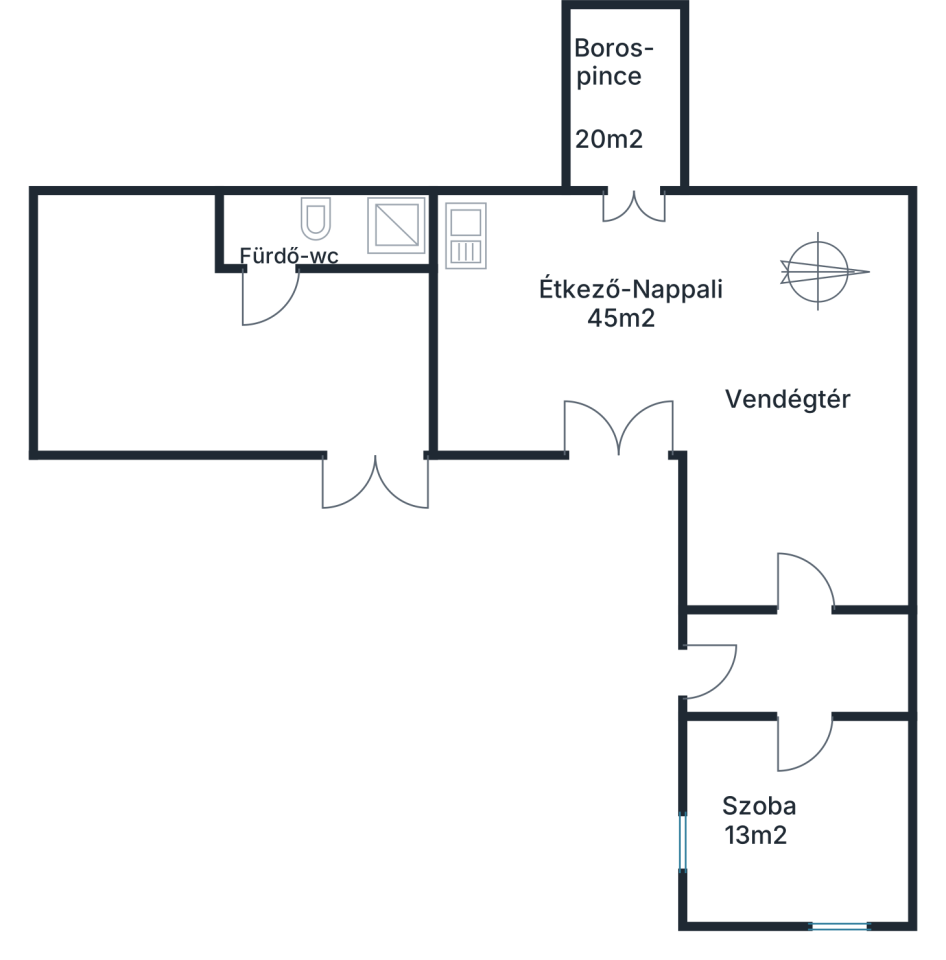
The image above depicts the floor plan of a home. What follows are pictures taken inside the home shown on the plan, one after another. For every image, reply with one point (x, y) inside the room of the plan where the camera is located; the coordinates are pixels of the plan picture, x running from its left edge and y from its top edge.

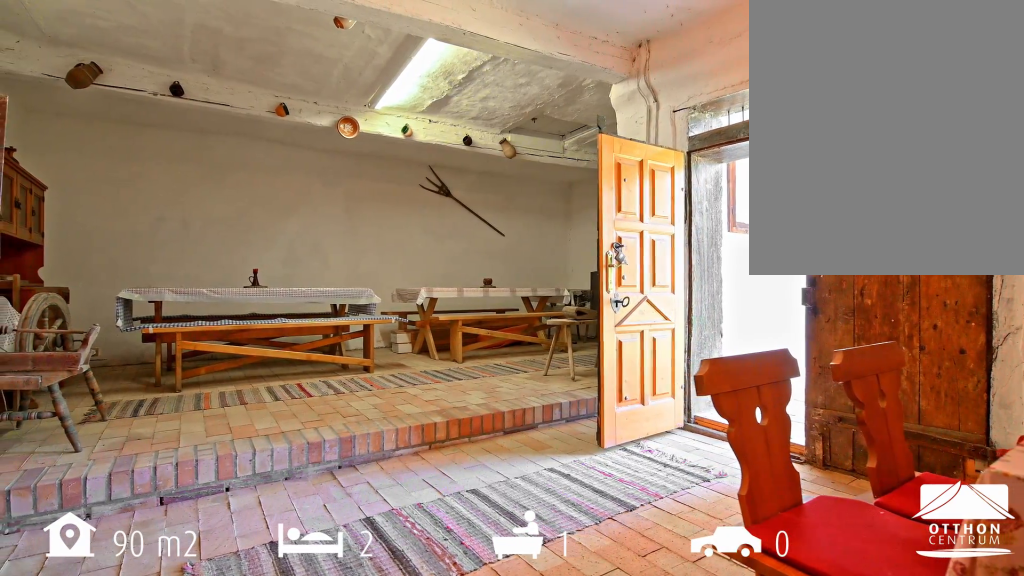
(615, 325)
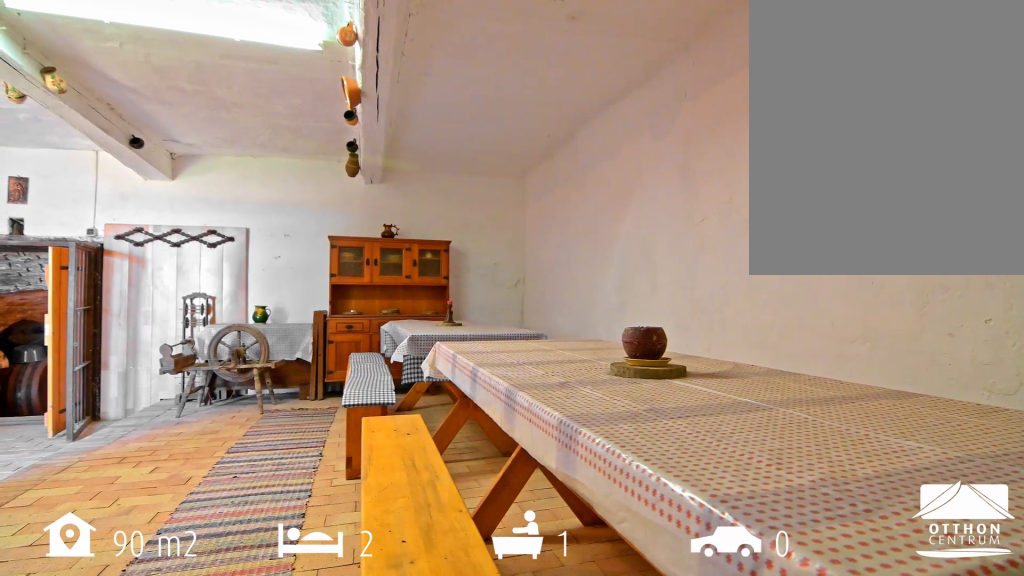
(808, 394)
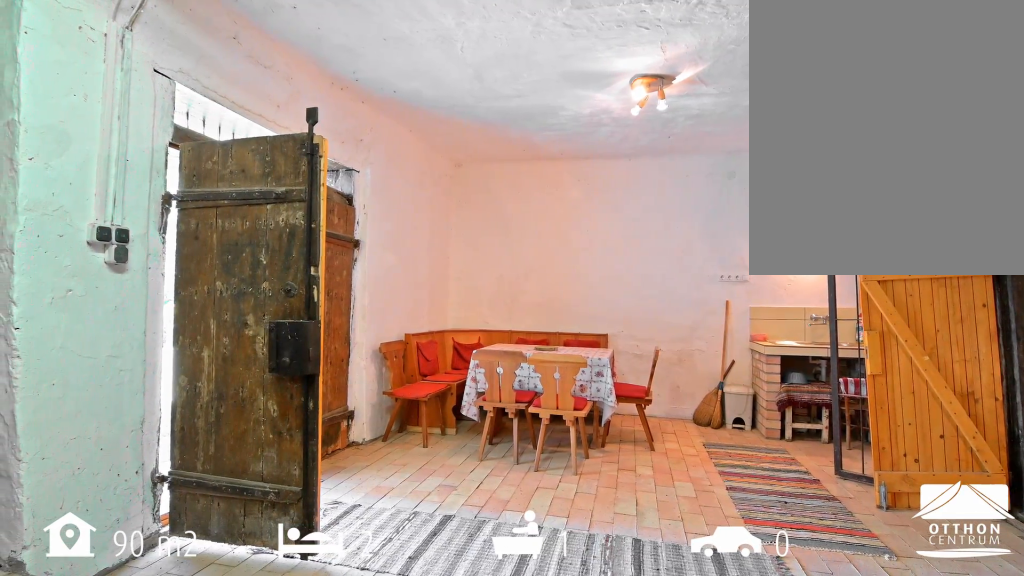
(808, 394)
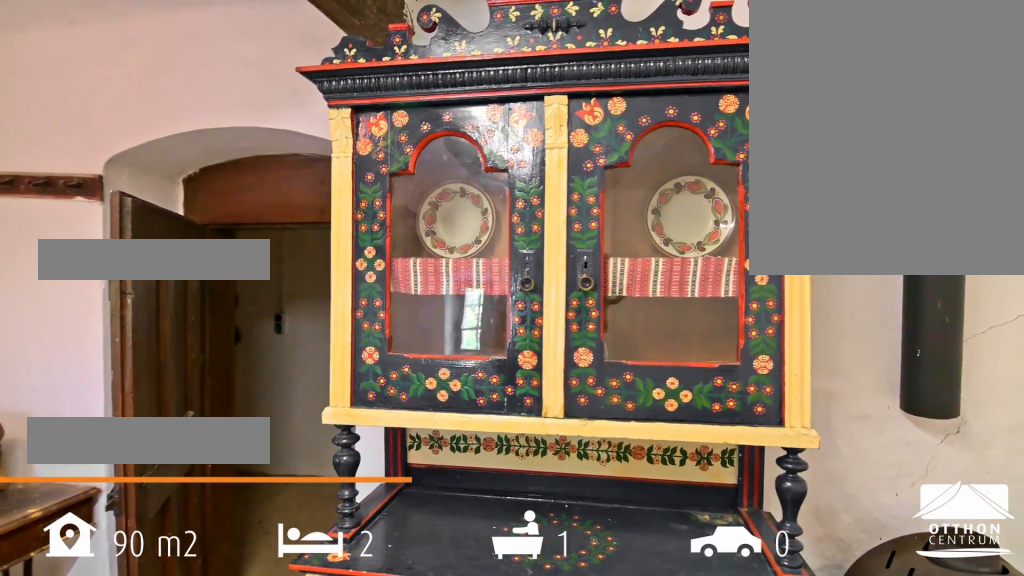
(798, 819)
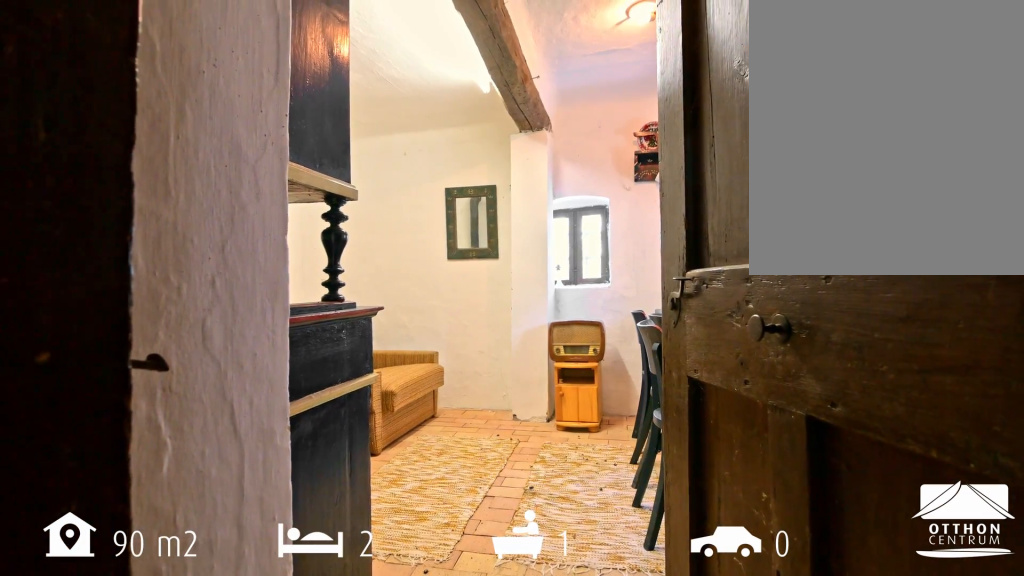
(798, 819)
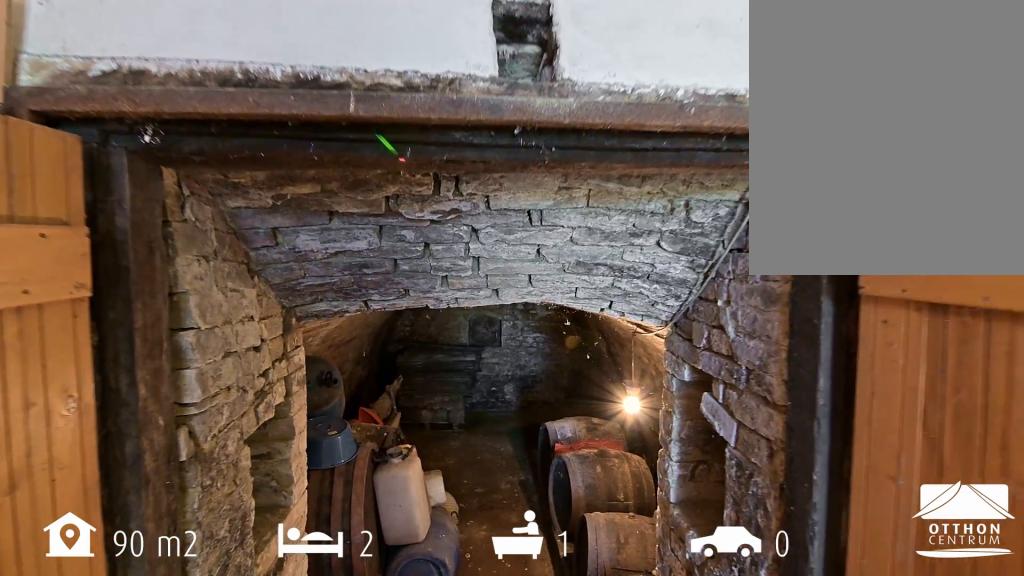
(808, 394)
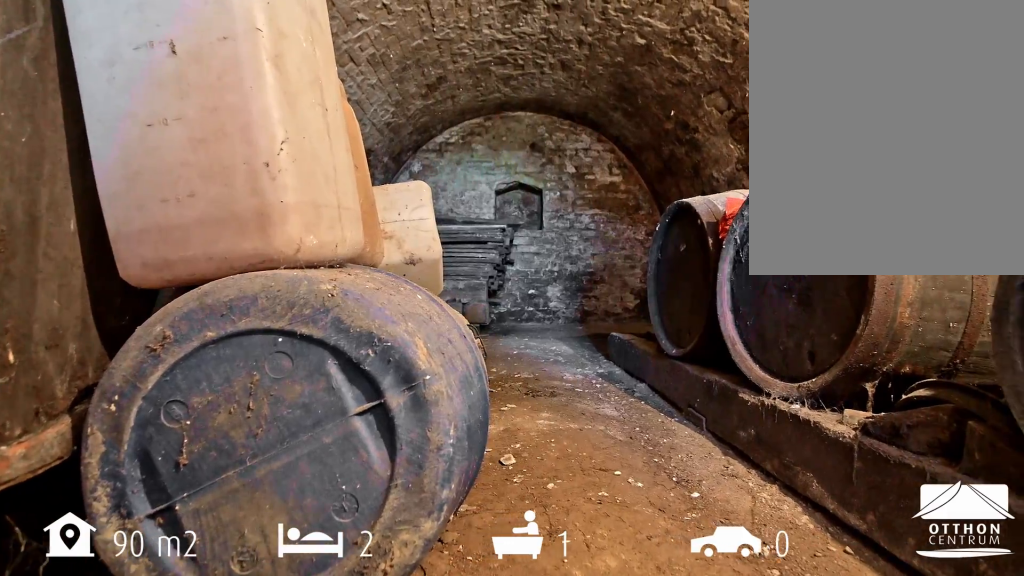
(626, 88)
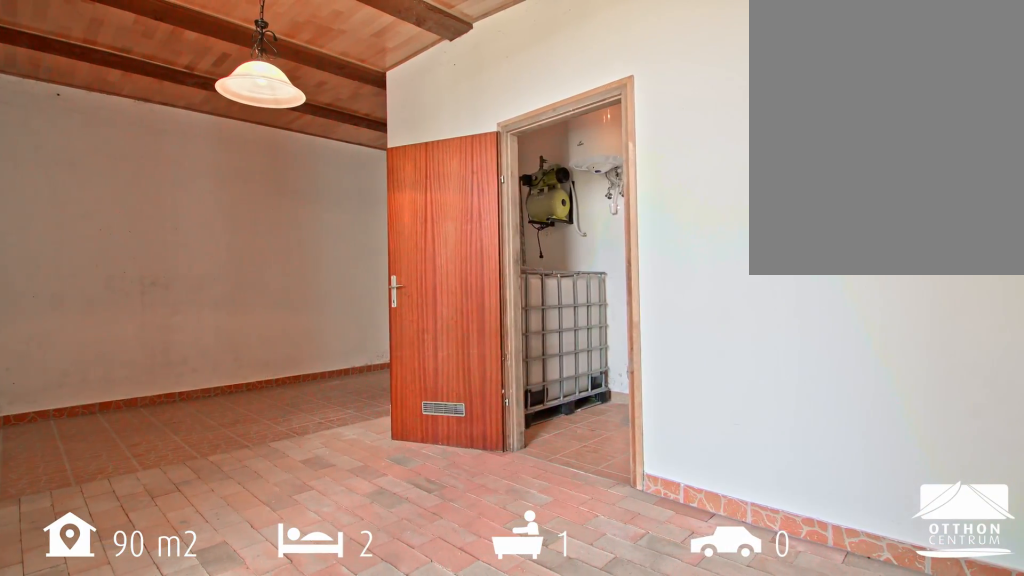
(282, 362)
